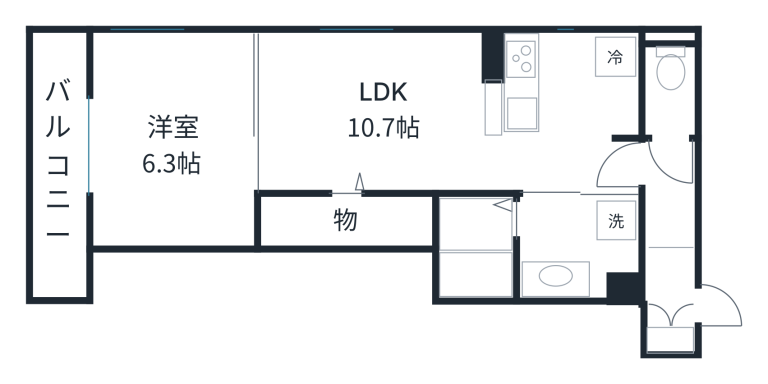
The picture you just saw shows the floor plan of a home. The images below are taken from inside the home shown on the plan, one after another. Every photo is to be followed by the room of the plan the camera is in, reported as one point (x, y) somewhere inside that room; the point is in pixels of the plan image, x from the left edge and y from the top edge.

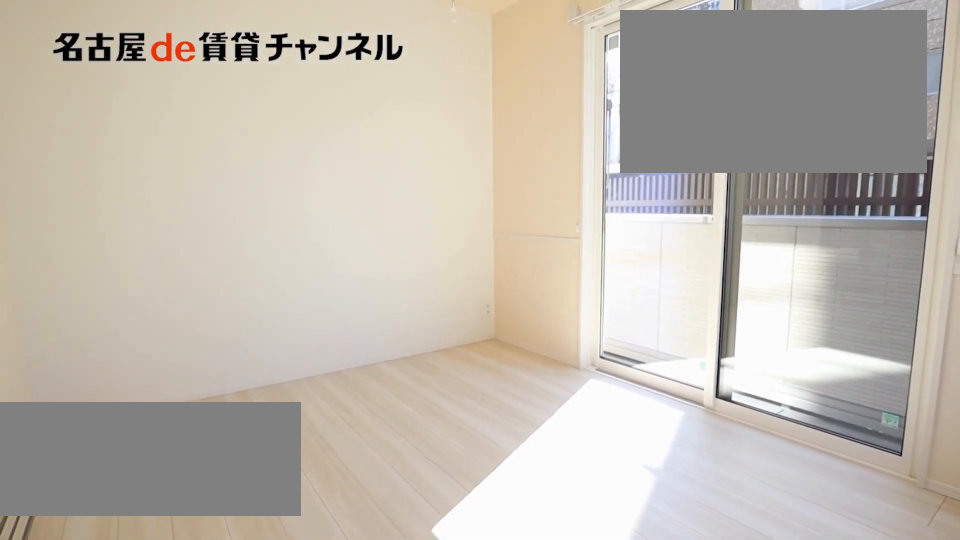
(173, 141)
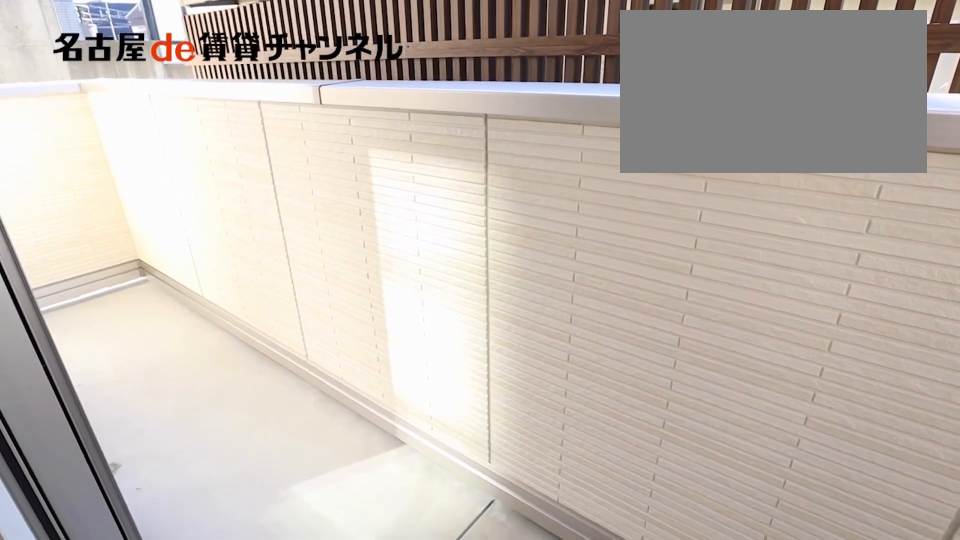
(59, 165)
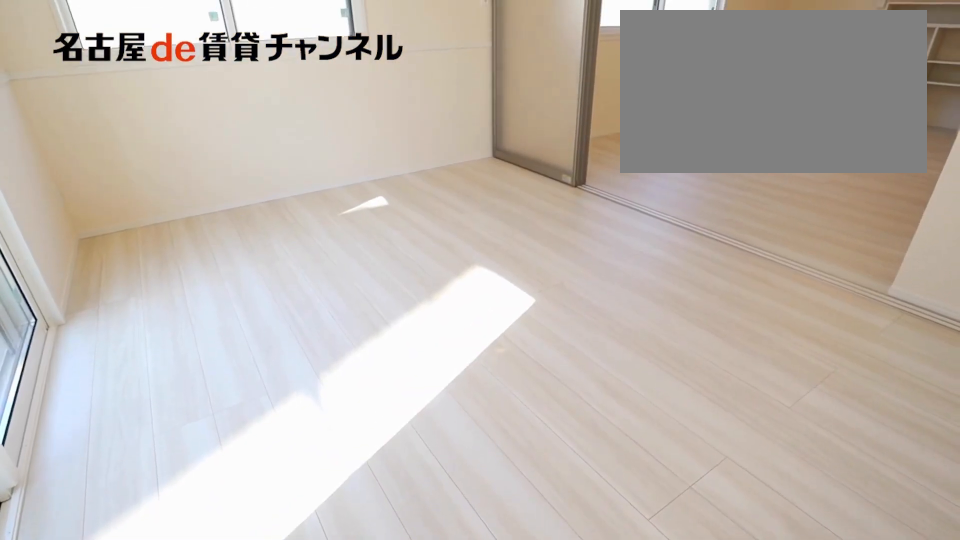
(175, 140)
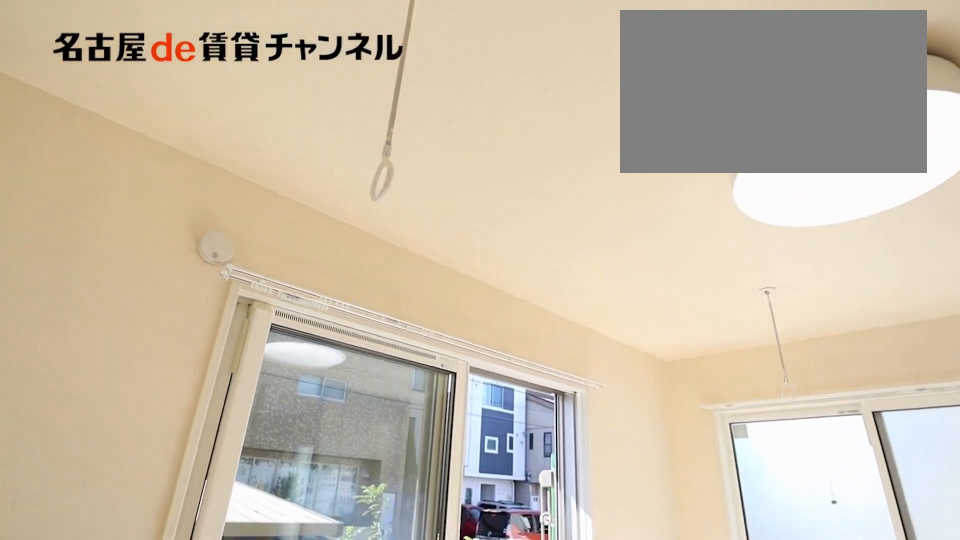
(175, 140)
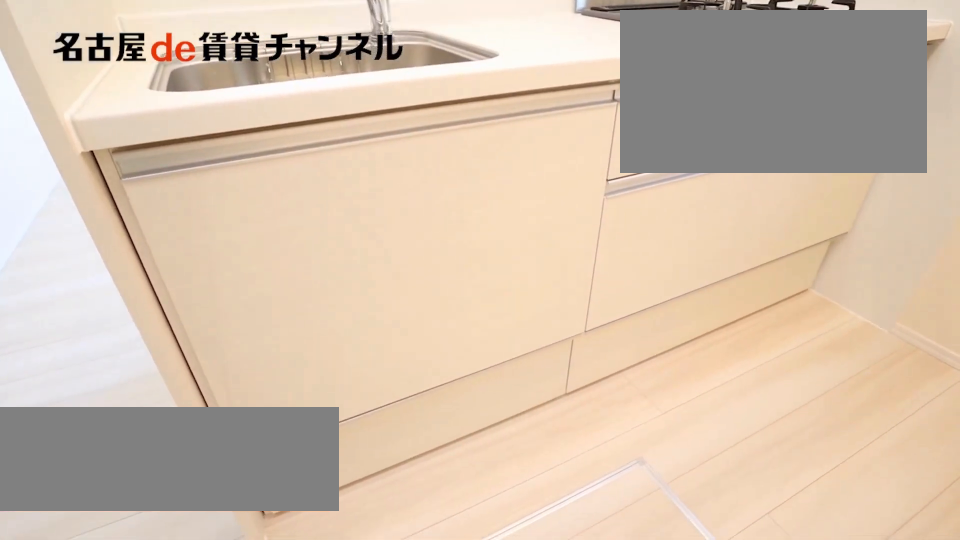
(562, 83)
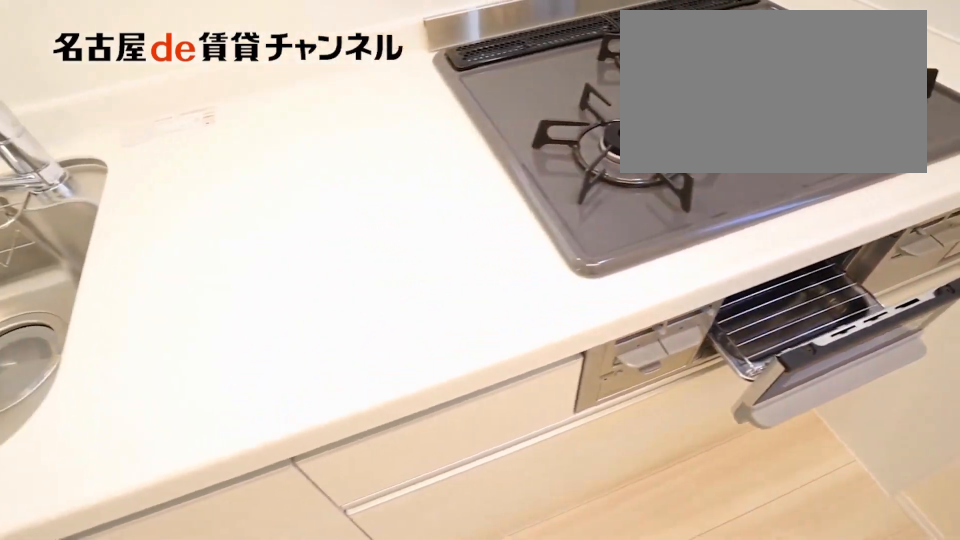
(562, 83)
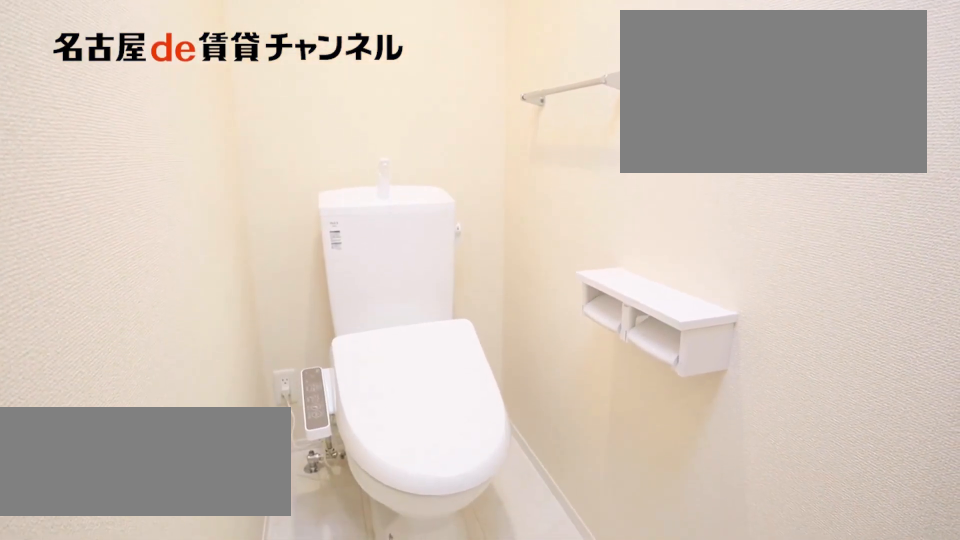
(669, 90)
